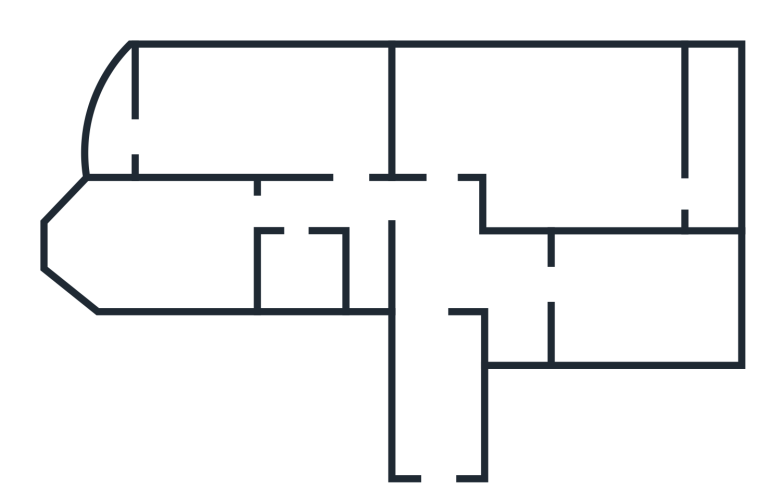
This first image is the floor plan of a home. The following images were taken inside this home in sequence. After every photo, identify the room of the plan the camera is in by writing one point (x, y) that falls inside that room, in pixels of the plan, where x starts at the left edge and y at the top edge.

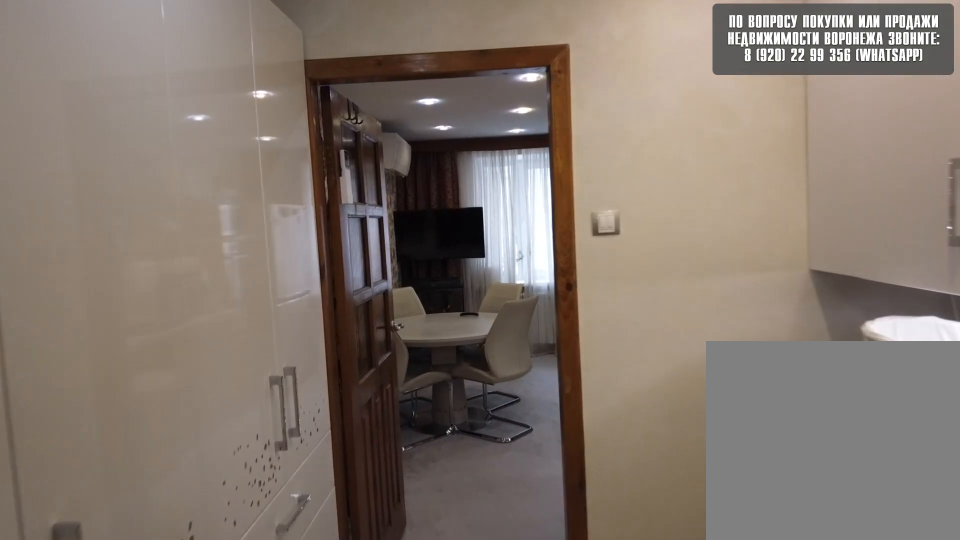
(443, 280)
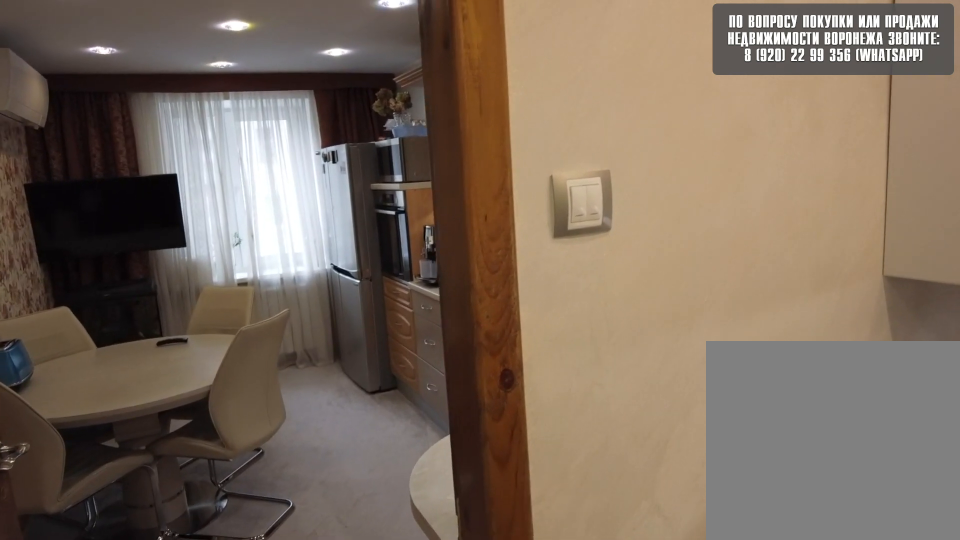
(525, 287)
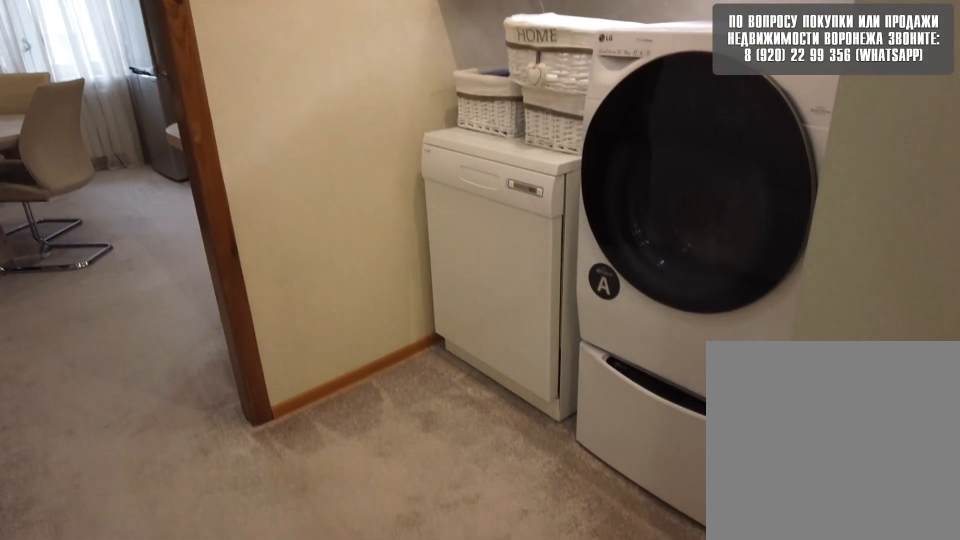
(525, 287)
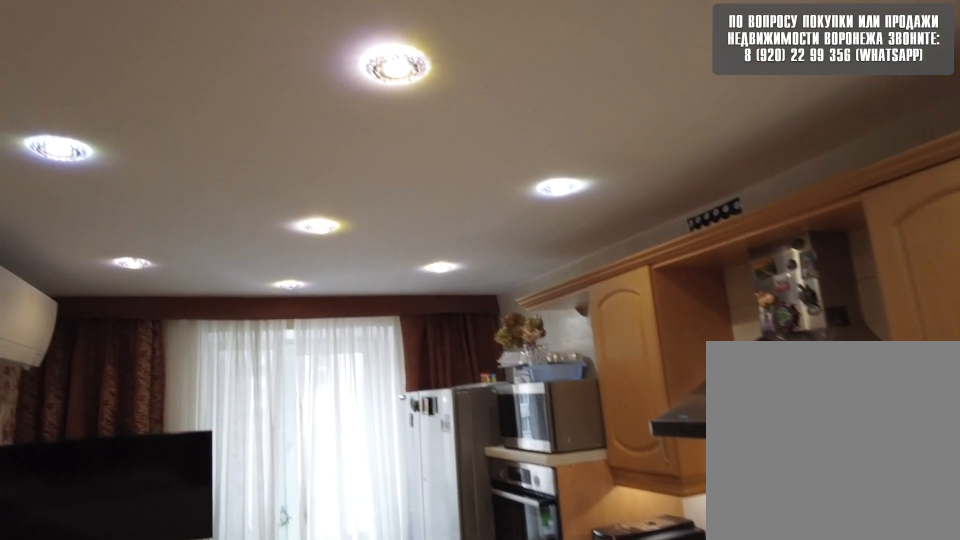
(614, 299)
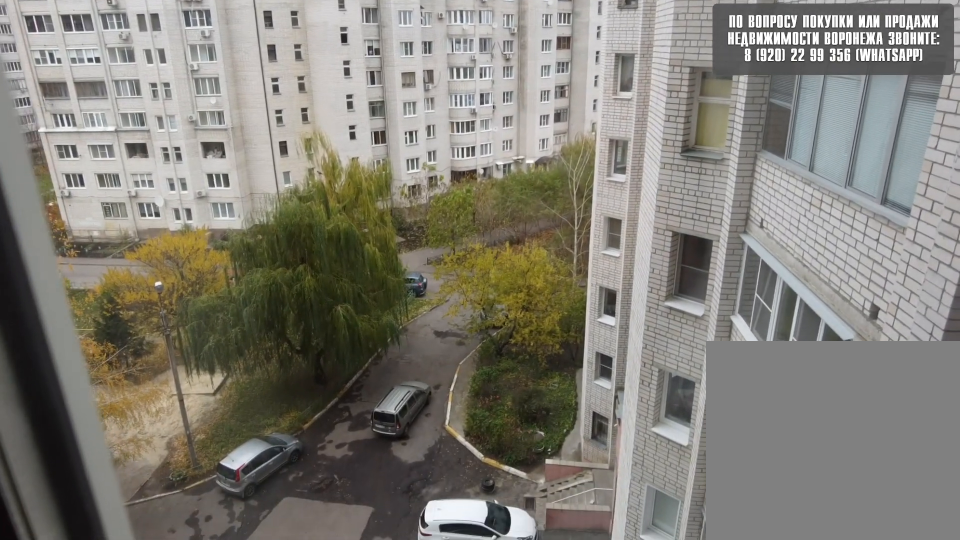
(614, 299)
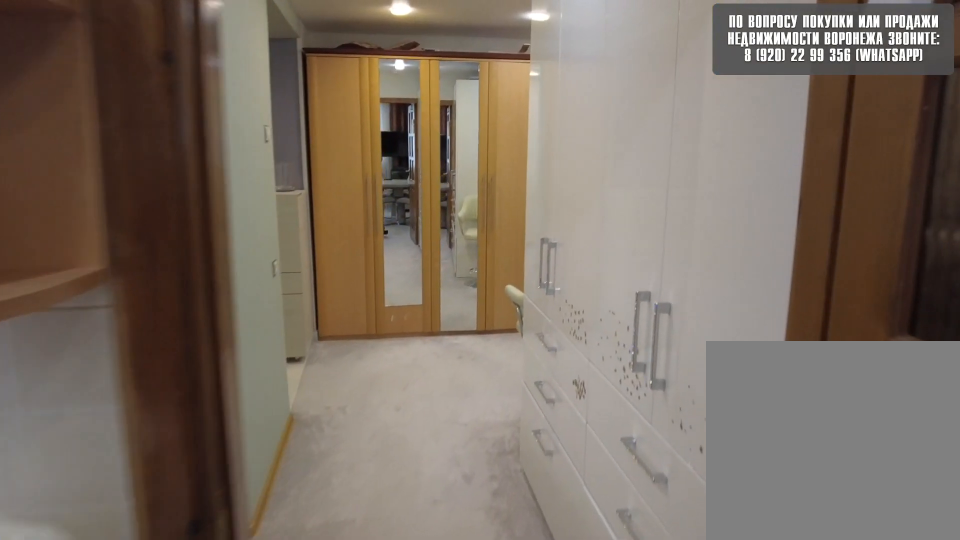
(529, 299)
